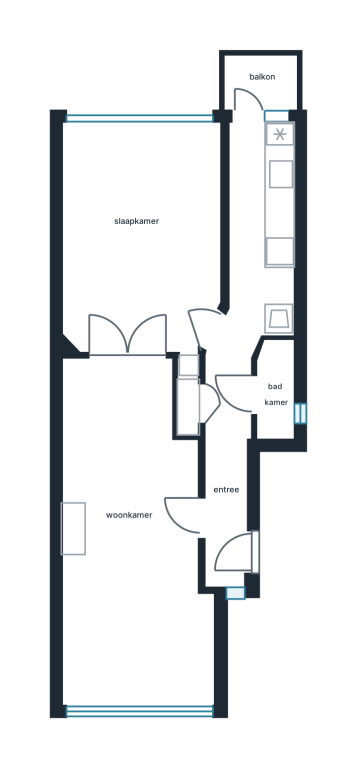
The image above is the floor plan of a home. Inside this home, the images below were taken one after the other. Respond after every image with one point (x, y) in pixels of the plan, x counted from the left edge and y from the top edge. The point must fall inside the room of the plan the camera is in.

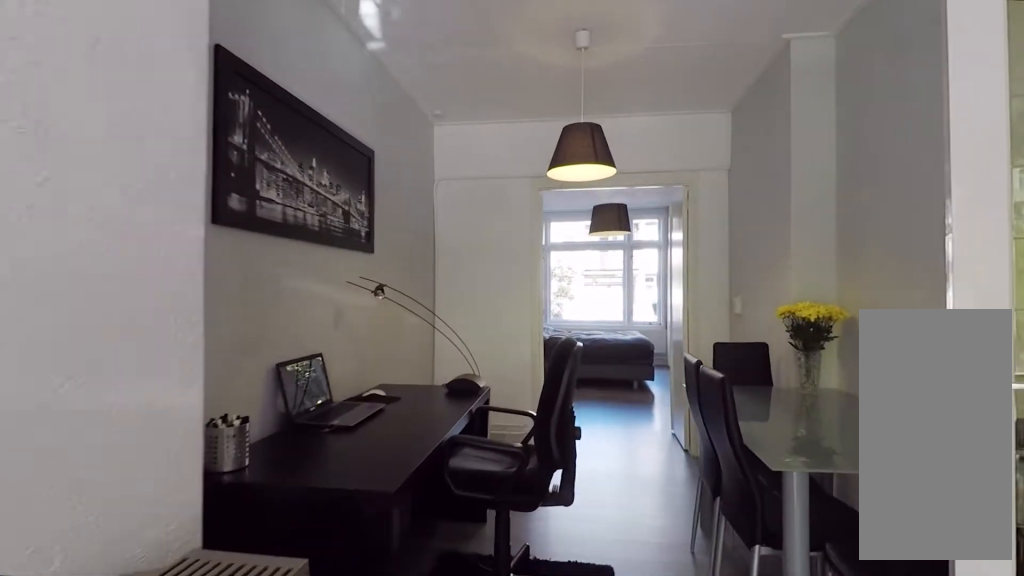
(138, 535)
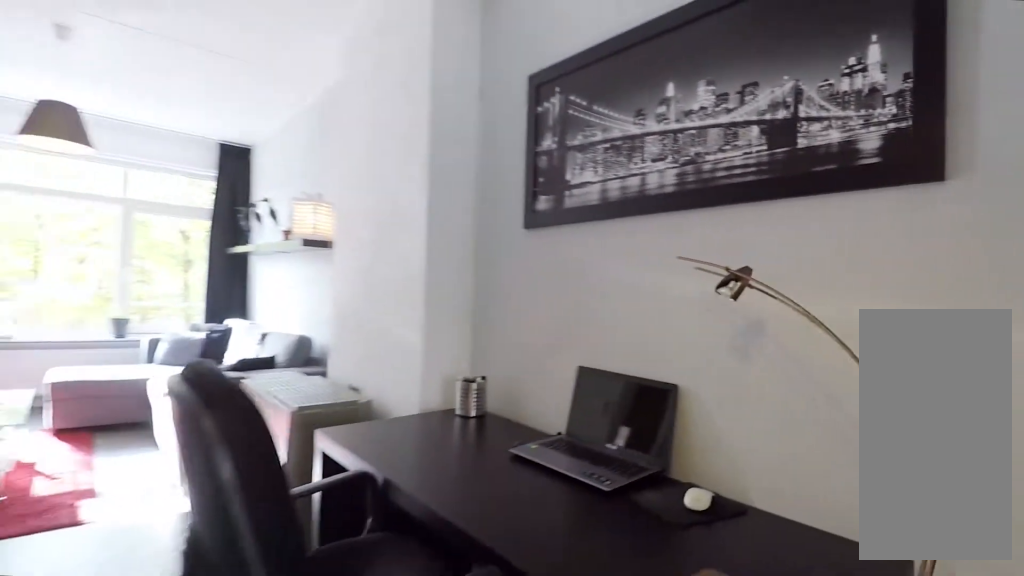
(138, 535)
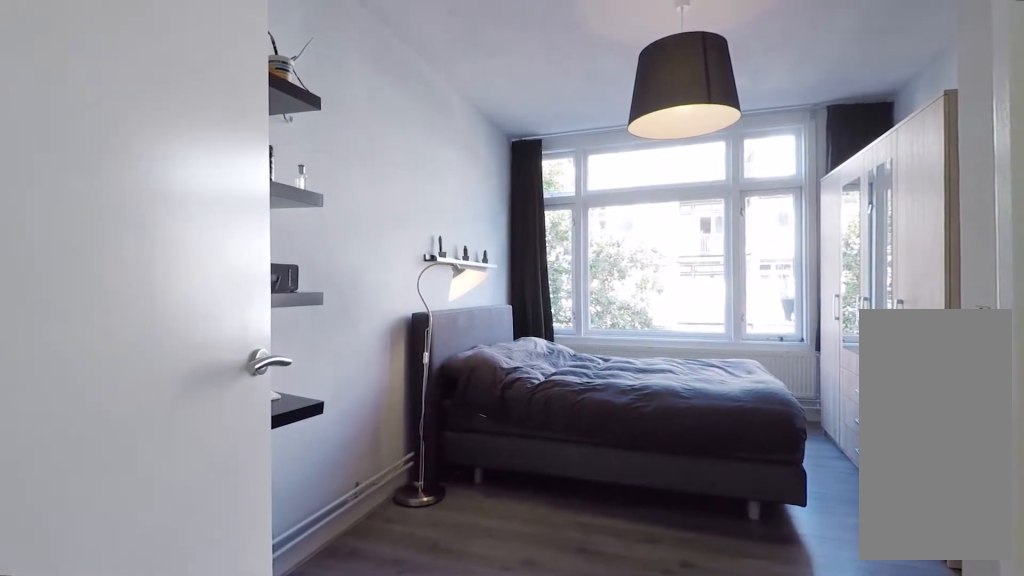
(142, 233)
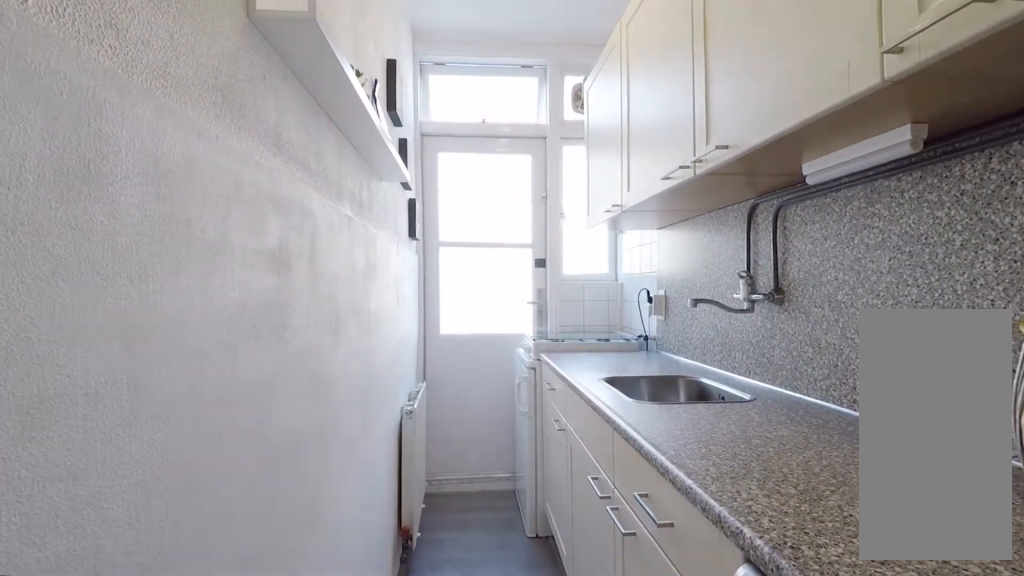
(264, 193)
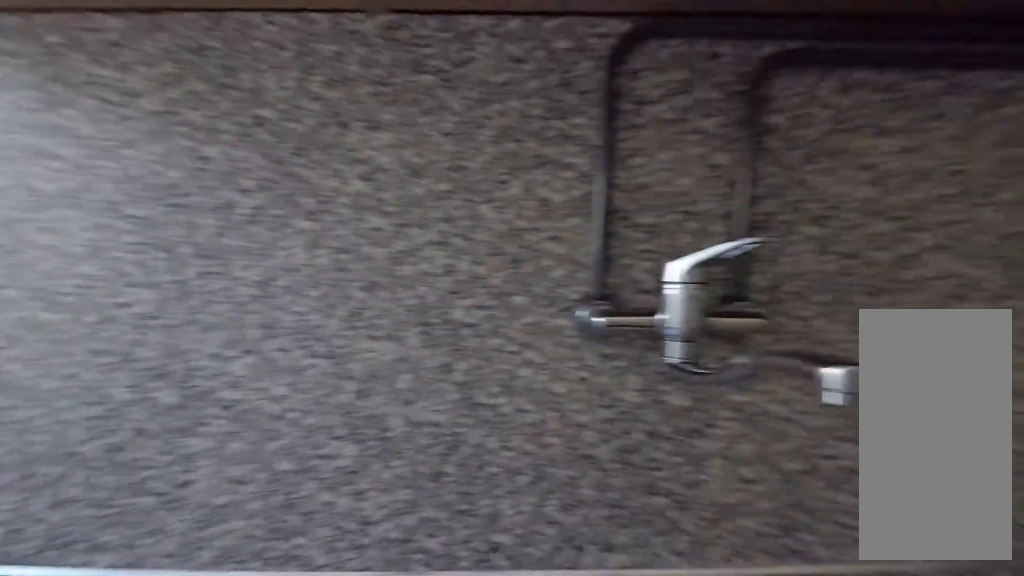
(264, 193)
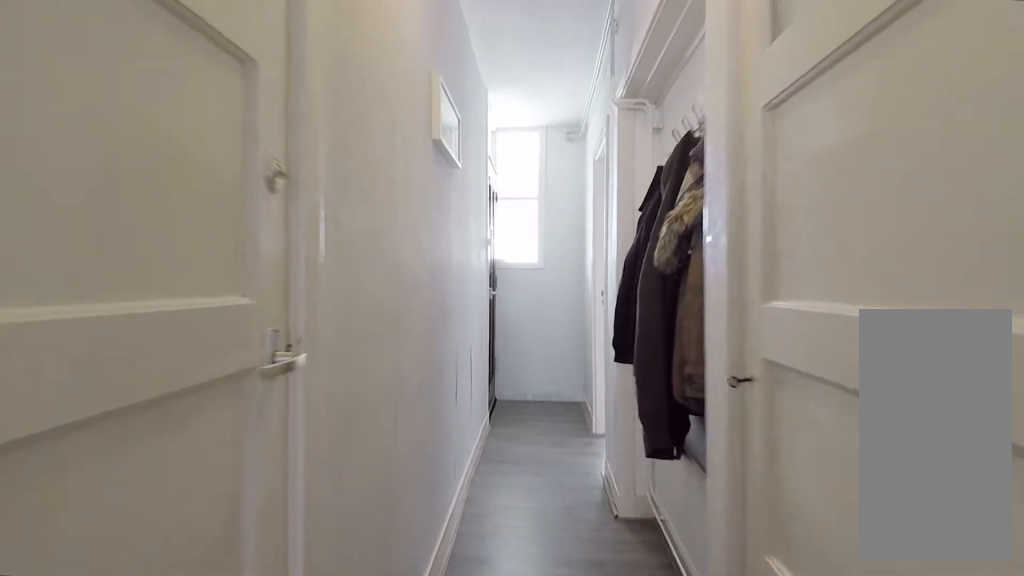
(241, 432)
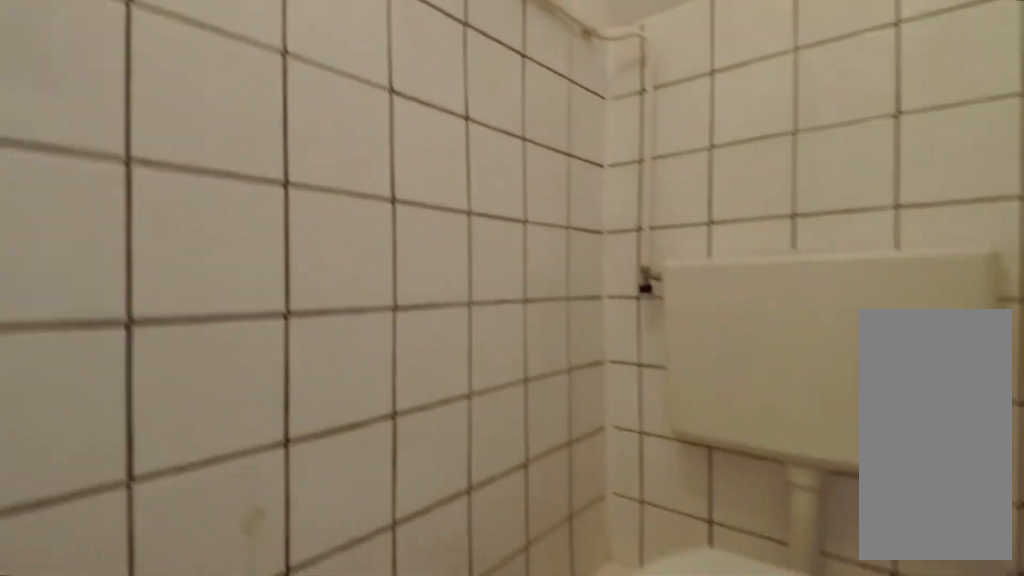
(275, 391)
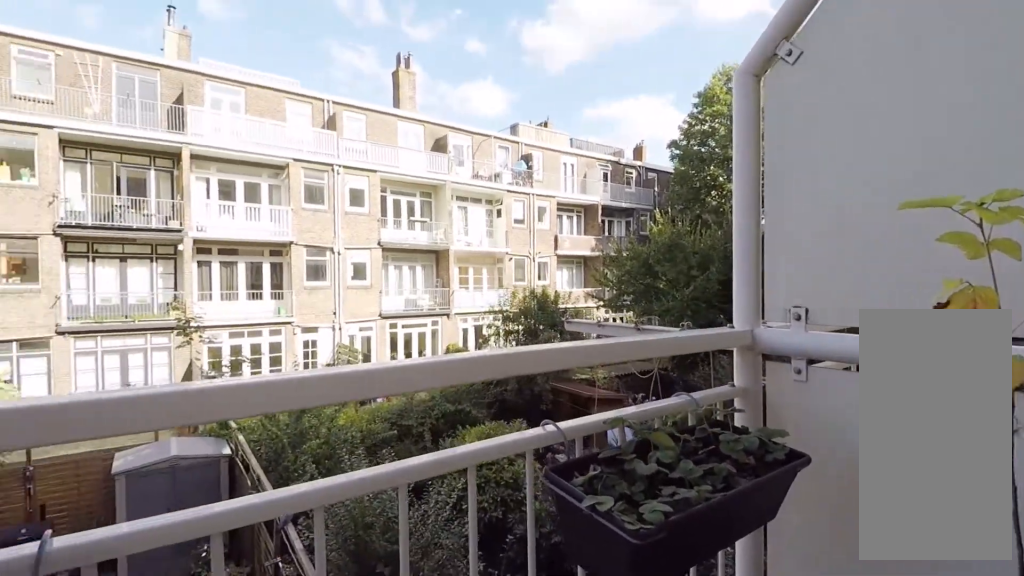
(260, 84)
